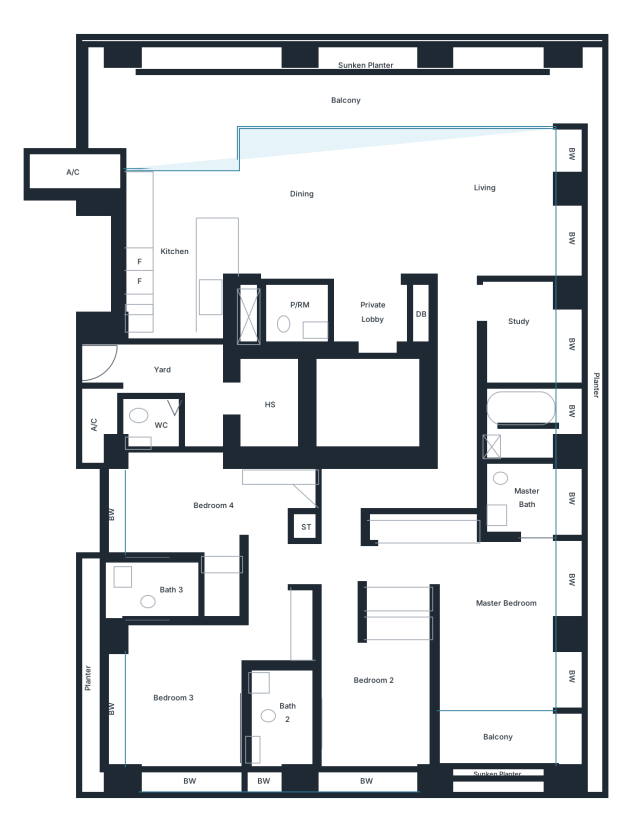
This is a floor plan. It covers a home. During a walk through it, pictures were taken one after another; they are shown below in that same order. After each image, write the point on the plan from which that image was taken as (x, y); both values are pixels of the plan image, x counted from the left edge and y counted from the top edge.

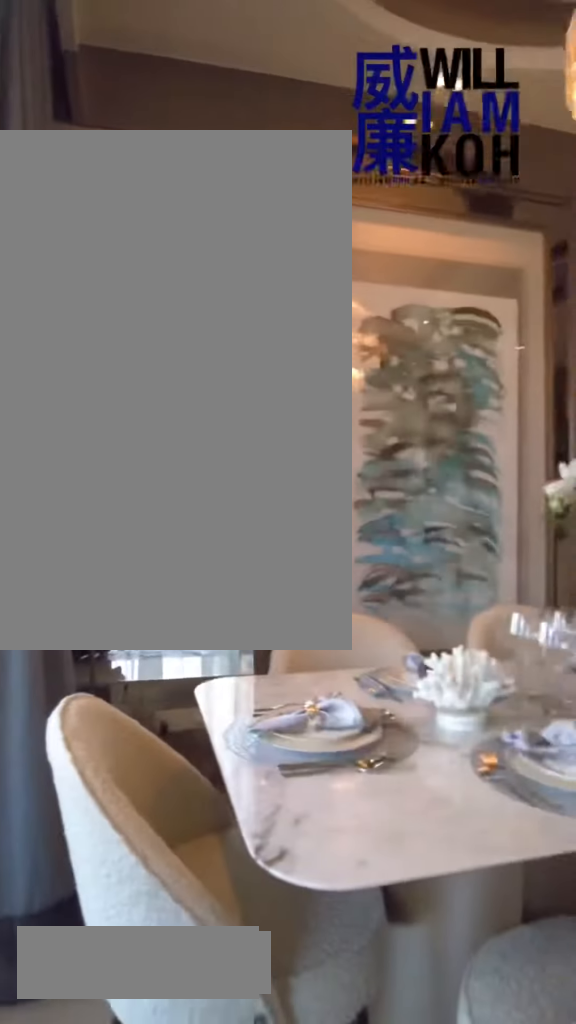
(489, 158)
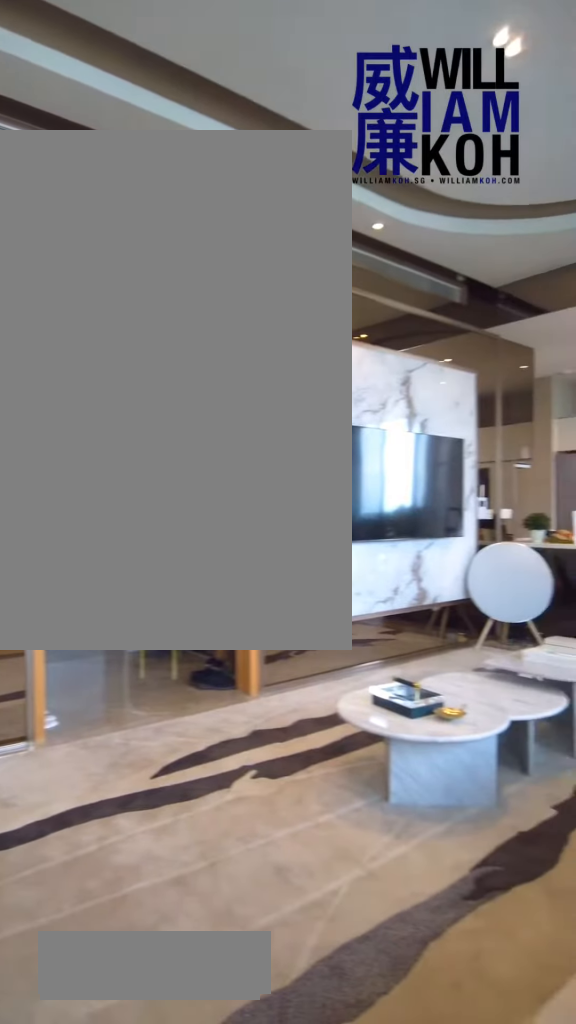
(489, 158)
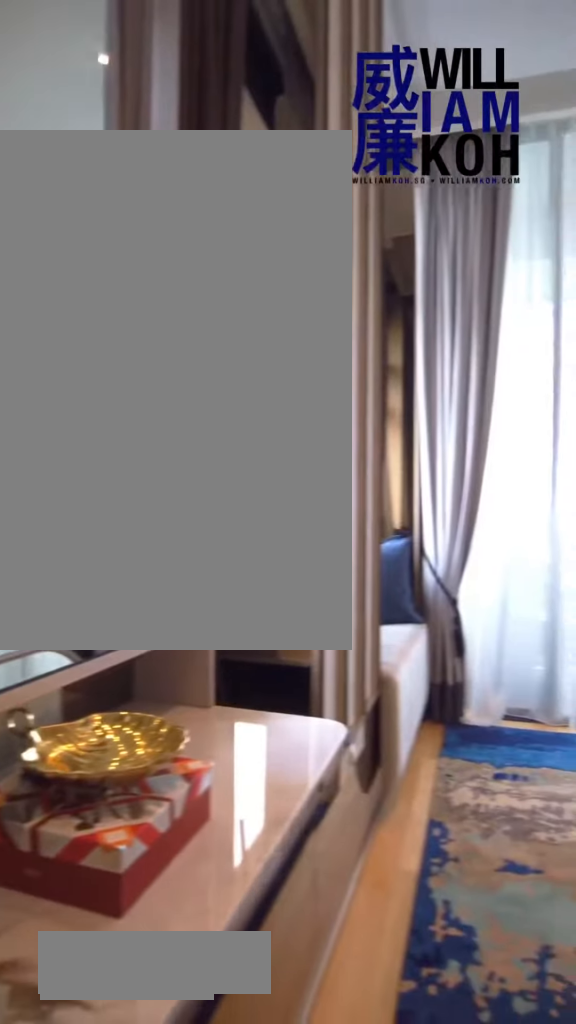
(541, 565)
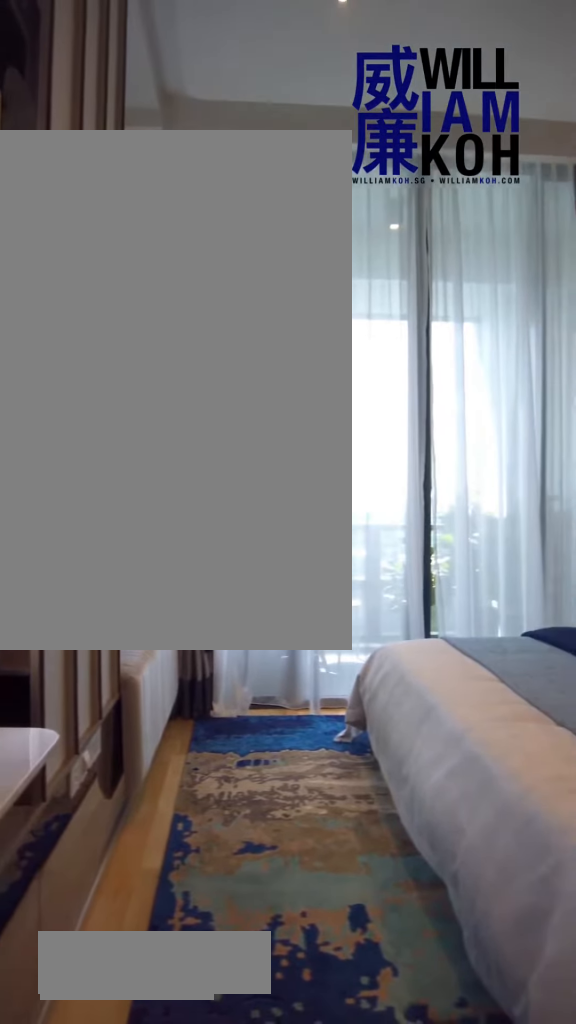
(541, 564)
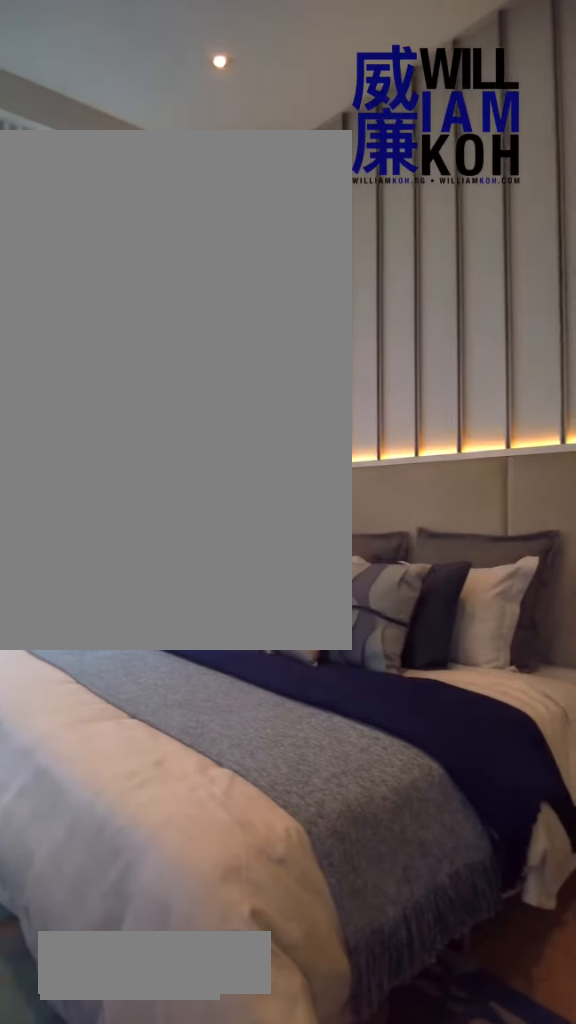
(541, 565)
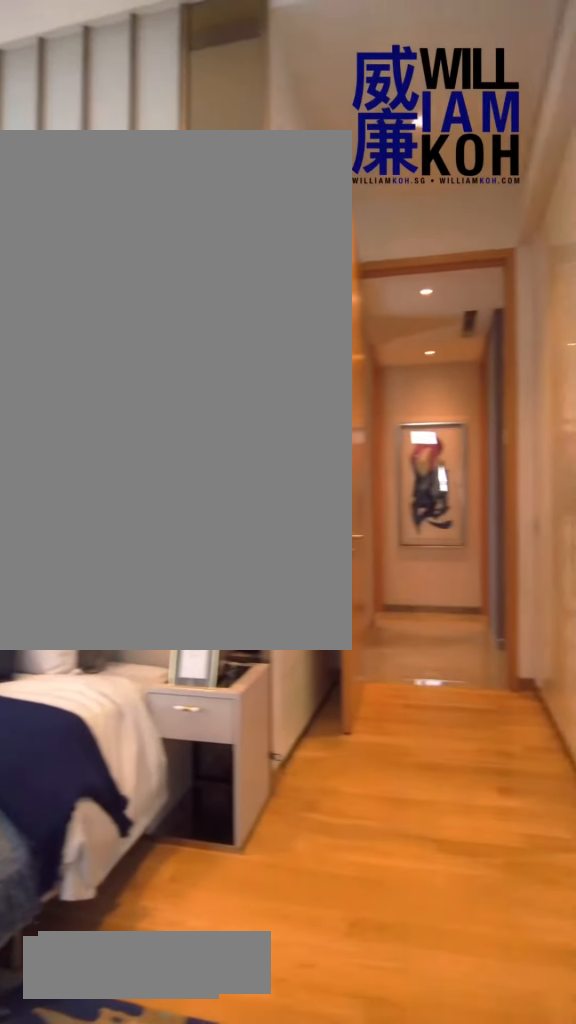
(541, 564)
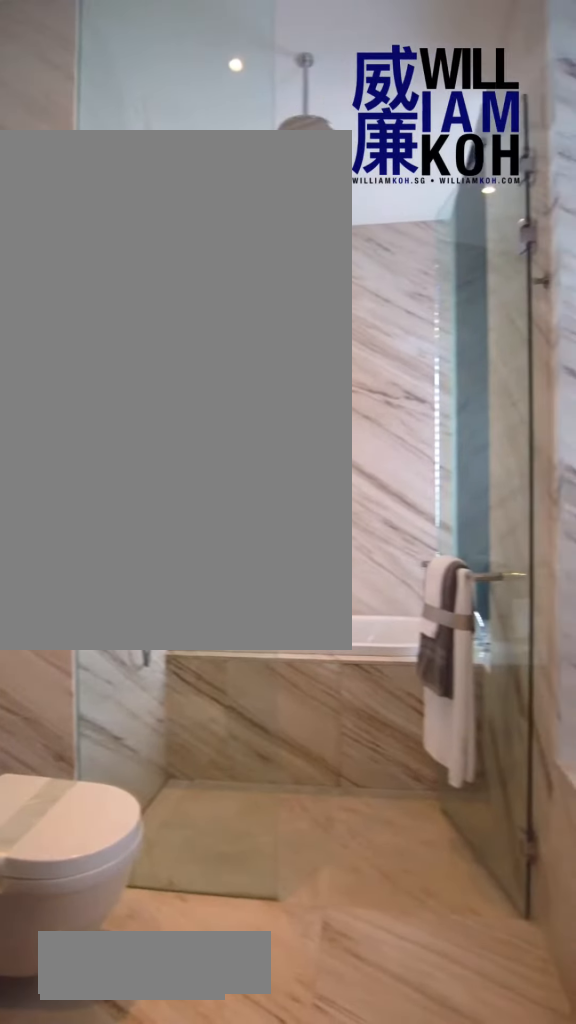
(531, 501)
